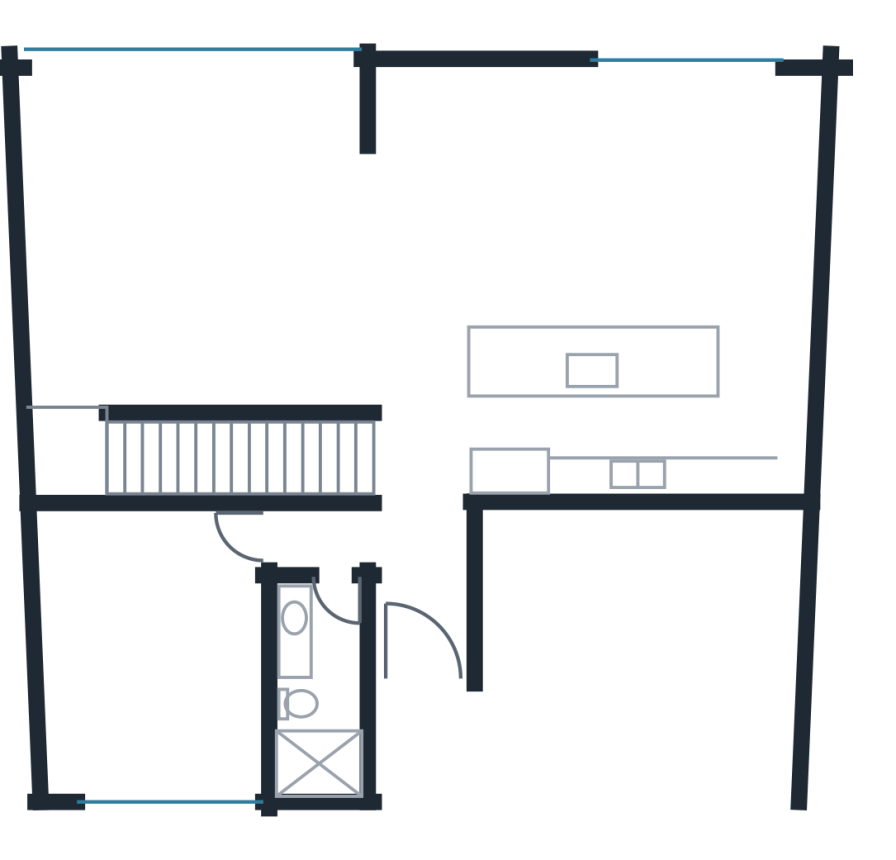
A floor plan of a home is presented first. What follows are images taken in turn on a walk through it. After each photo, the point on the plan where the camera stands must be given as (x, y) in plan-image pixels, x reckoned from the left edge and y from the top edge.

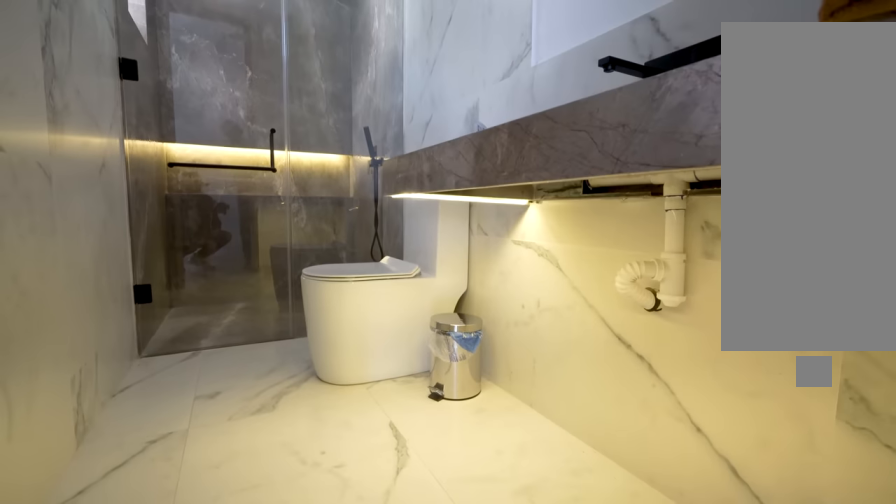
(335, 606)
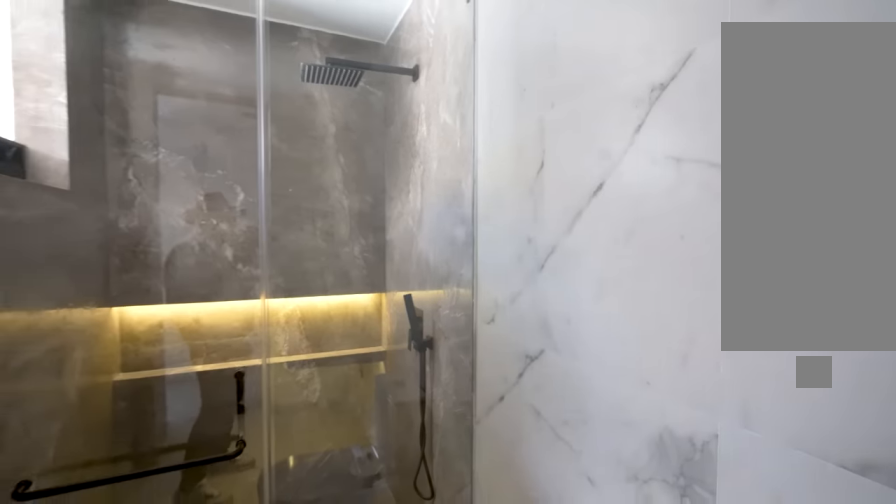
(326, 663)
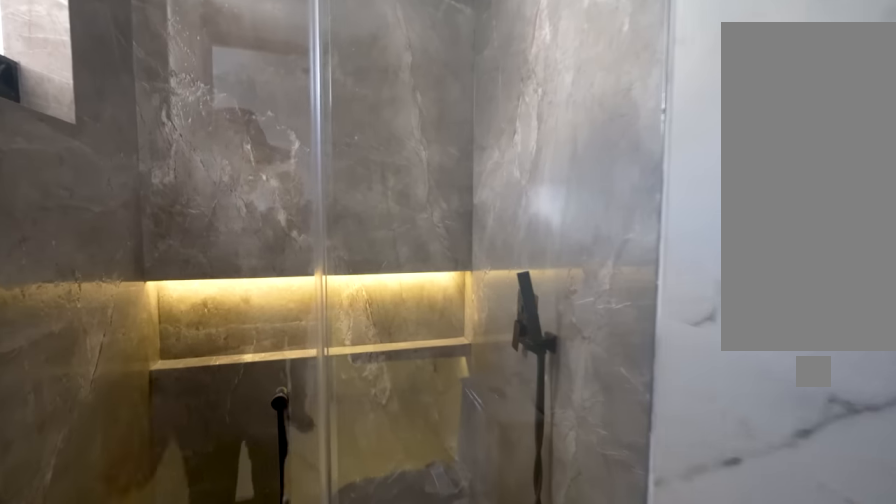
(325, 663)
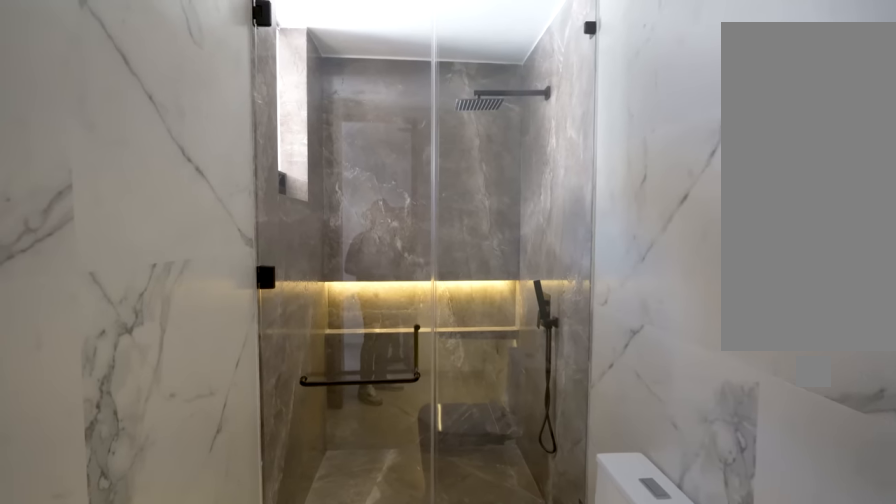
(336, 641)
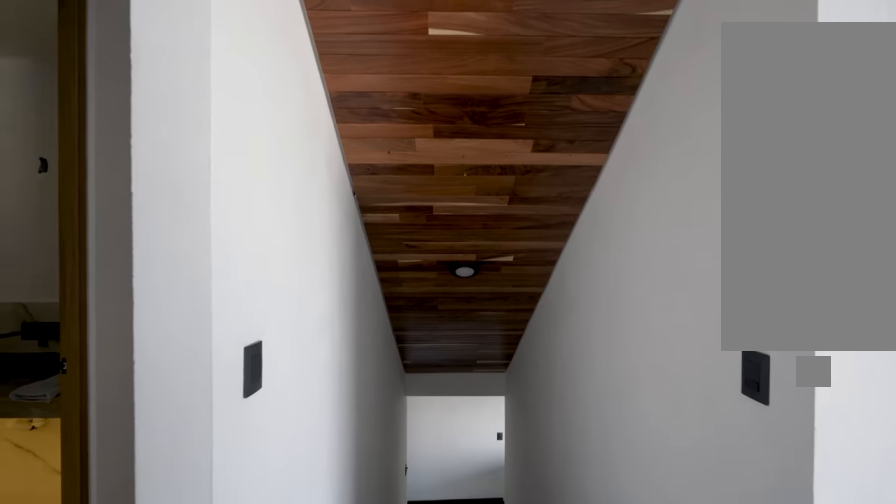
(390, 482)
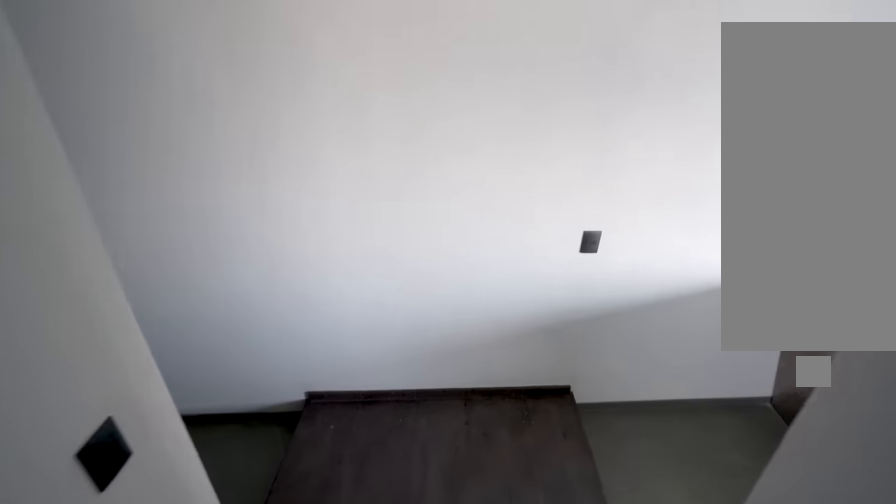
(244, 449)
